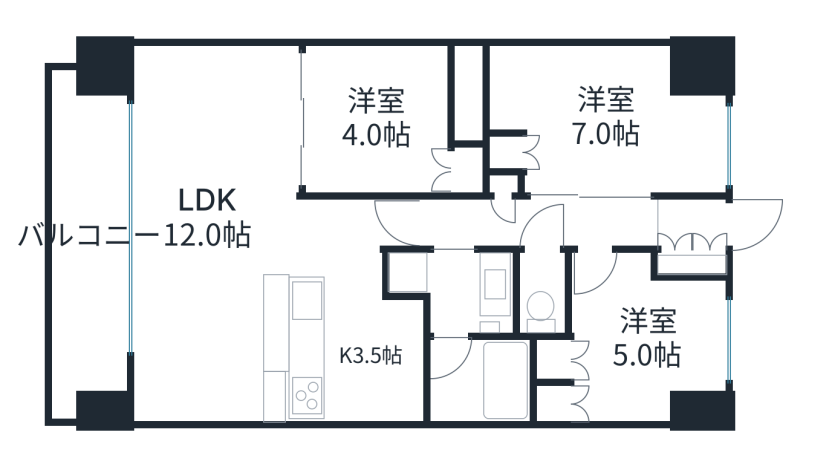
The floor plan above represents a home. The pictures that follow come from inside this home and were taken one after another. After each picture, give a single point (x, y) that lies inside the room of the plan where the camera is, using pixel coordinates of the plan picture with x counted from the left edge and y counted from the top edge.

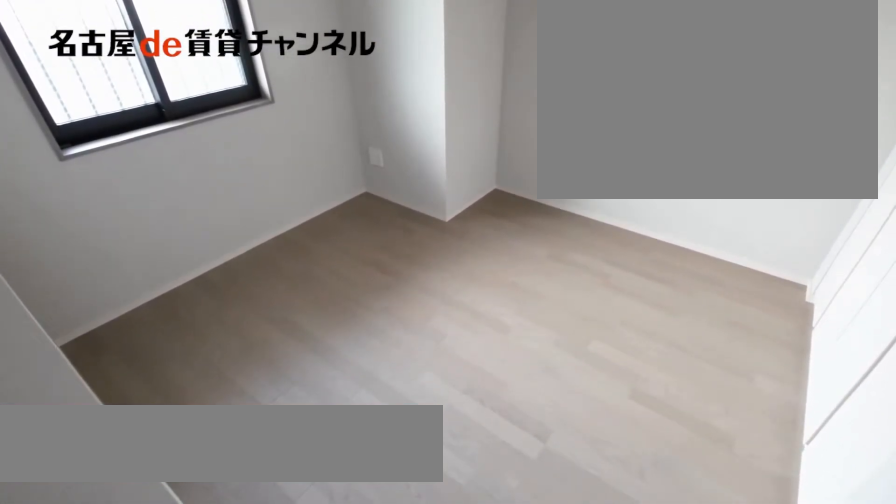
(647, 341)
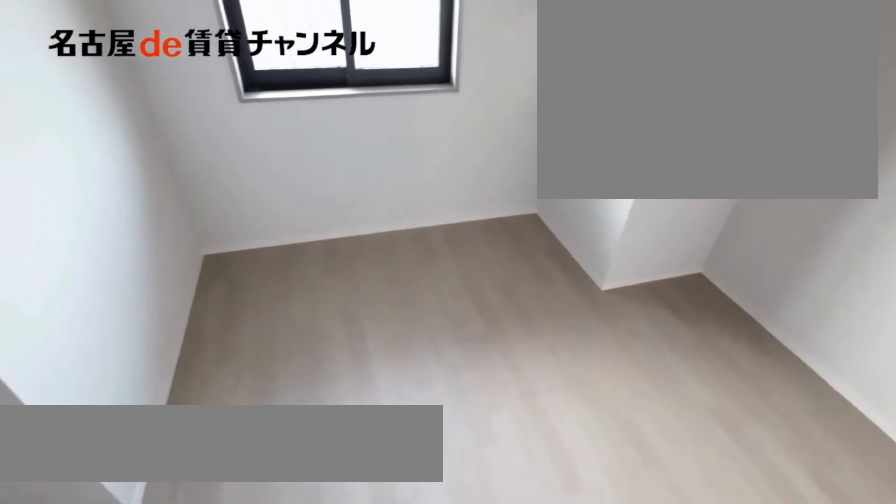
(647, 341)
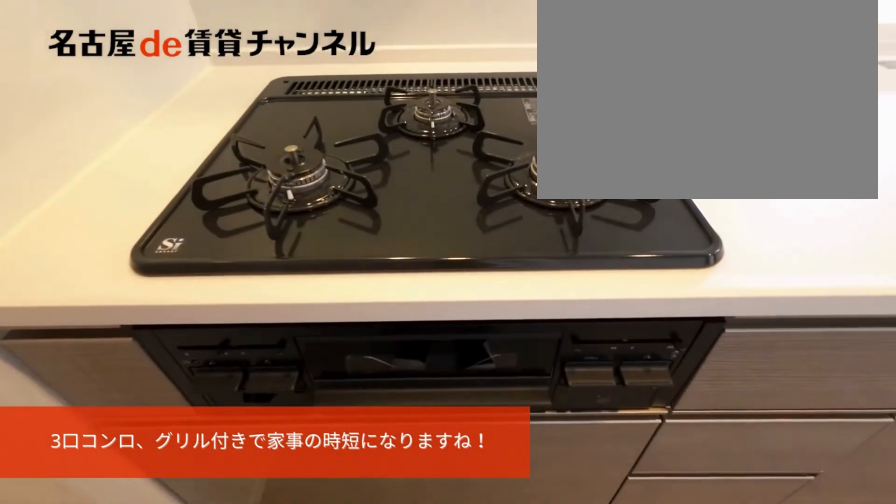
(318, 348)
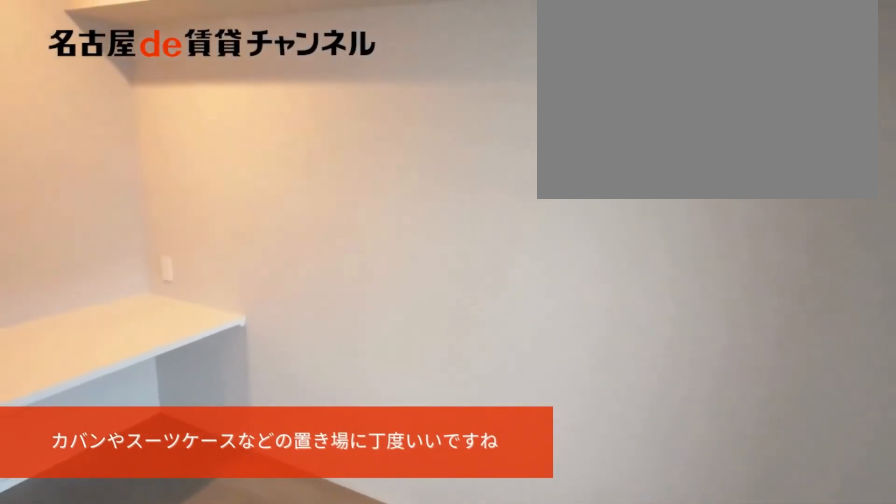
(605, 117)
